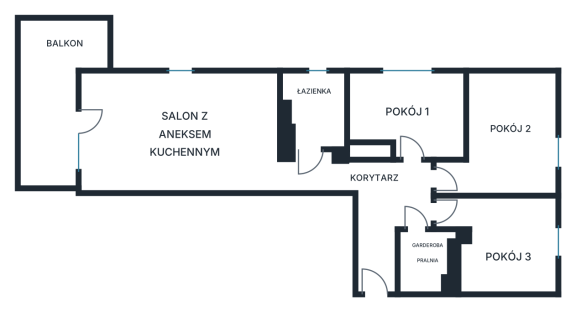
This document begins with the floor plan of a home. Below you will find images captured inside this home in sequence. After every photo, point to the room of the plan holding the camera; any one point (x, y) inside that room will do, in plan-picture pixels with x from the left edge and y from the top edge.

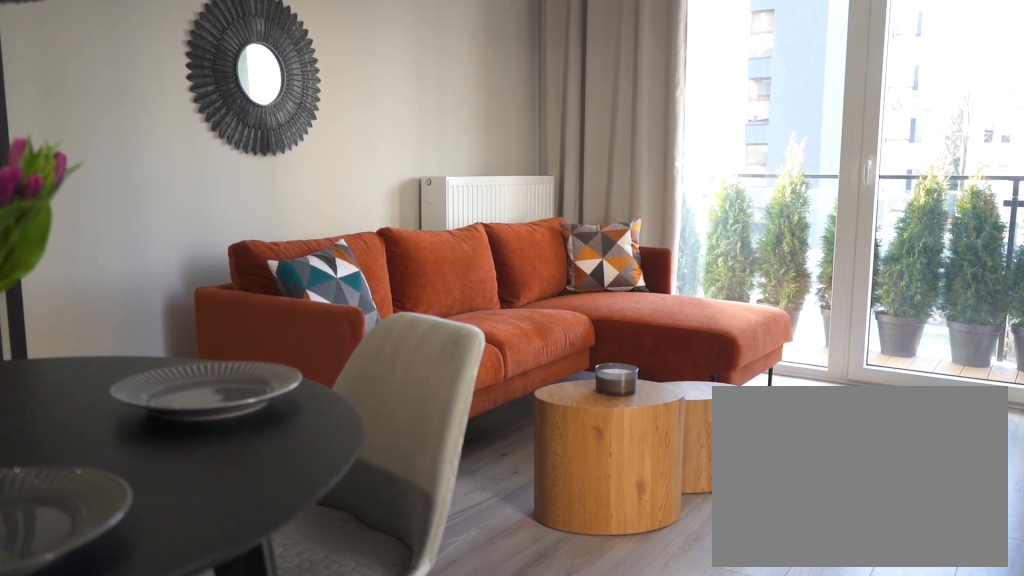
(178, 132)
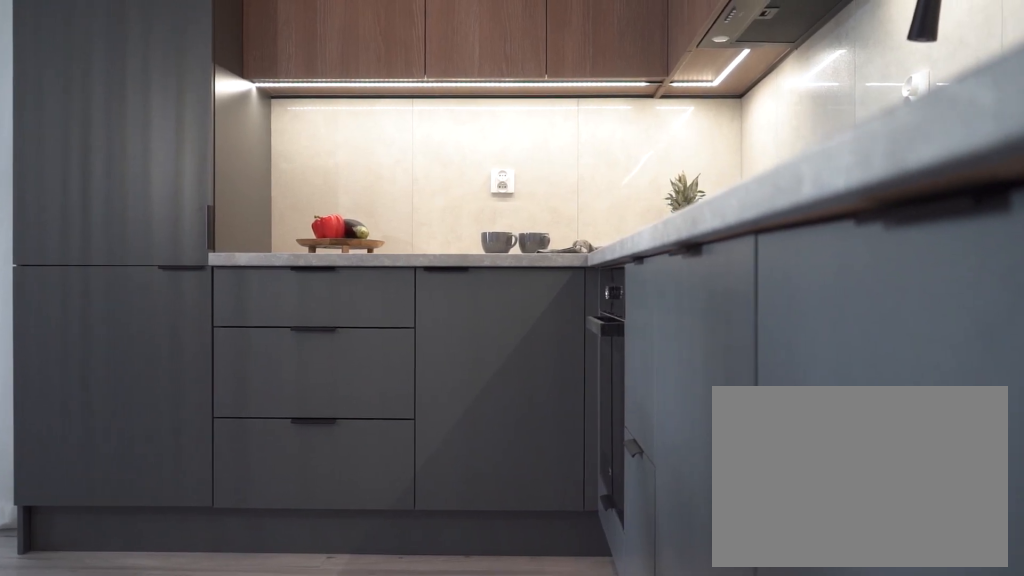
(178, 132)
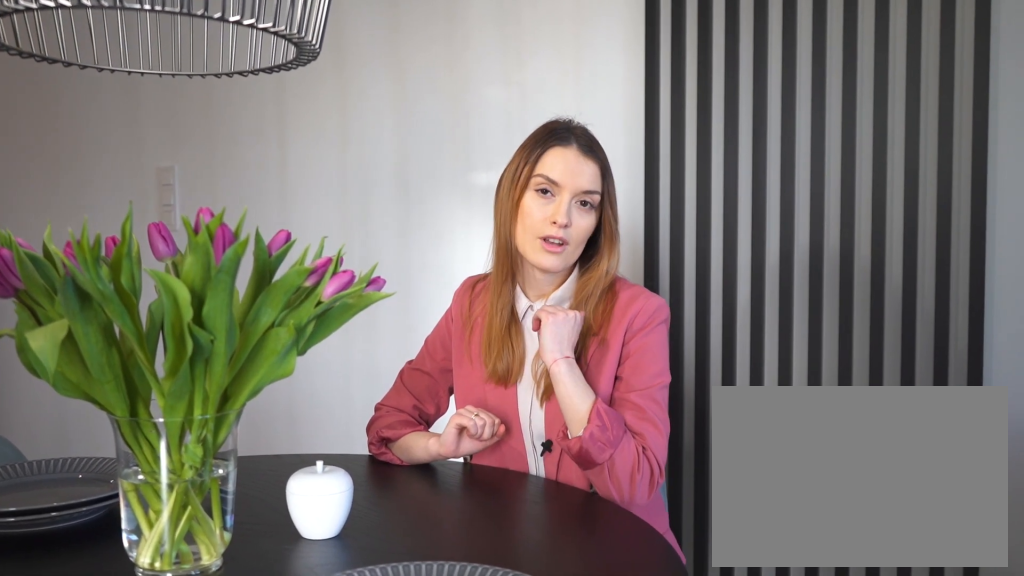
(178, 132)
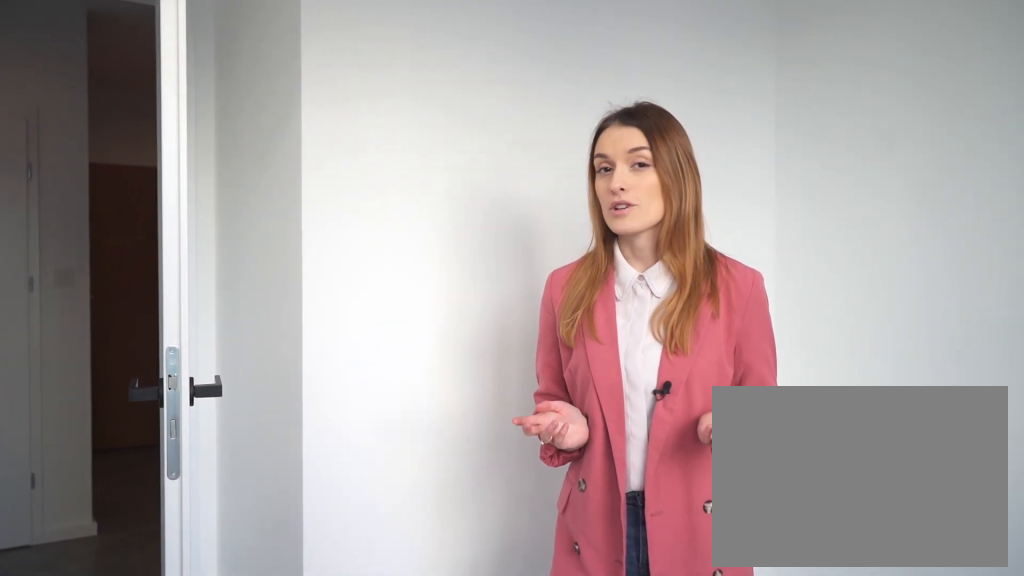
(410, 111)
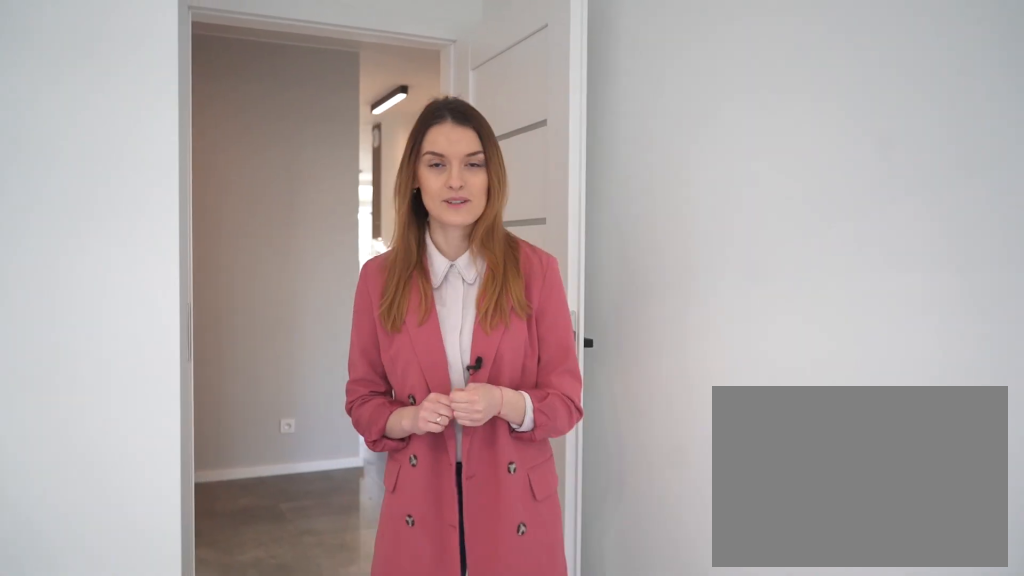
(505, 243)
